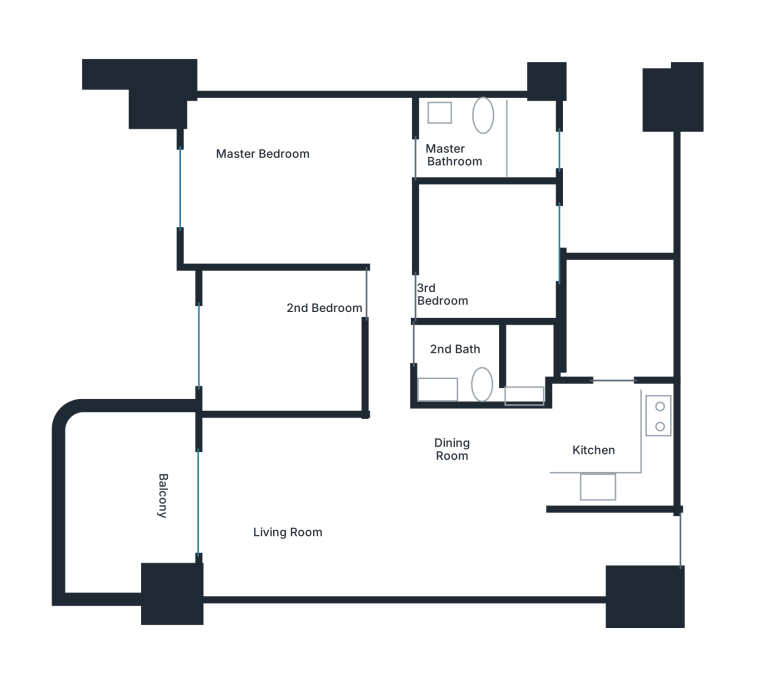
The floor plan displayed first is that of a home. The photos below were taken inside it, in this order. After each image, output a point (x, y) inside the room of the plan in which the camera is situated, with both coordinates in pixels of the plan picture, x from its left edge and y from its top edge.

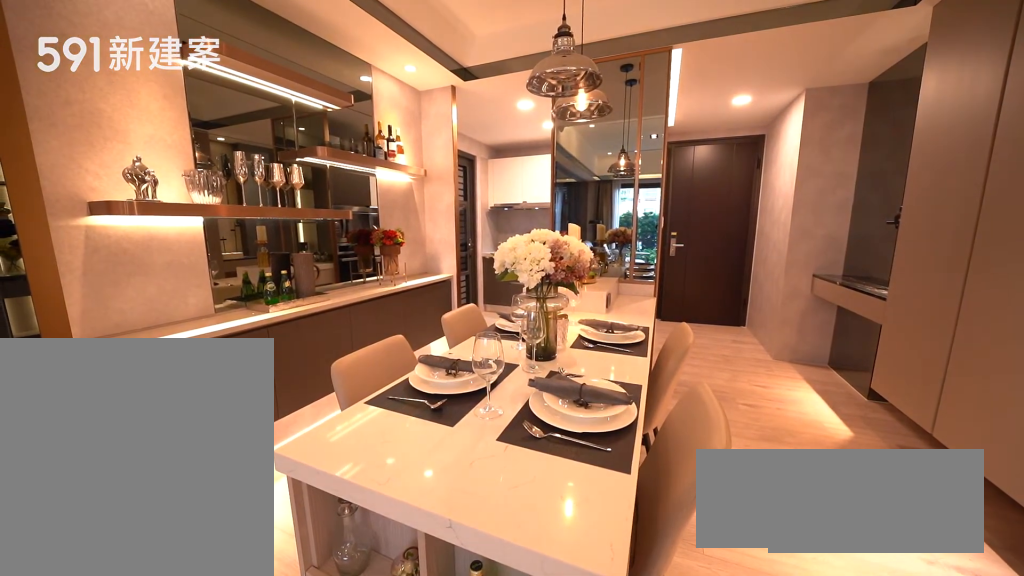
(484, 462)
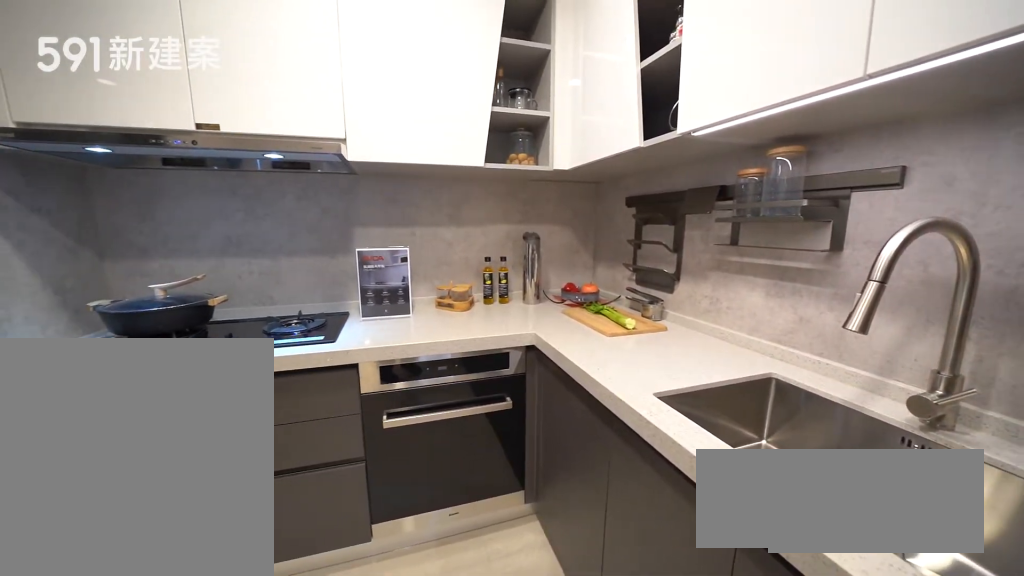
(616, 446)
